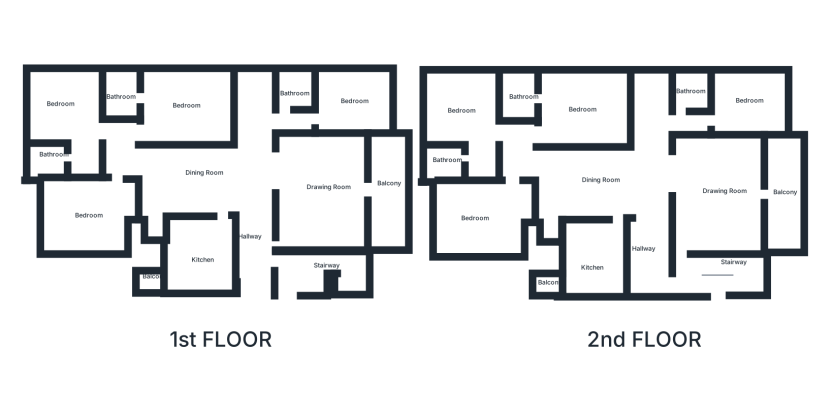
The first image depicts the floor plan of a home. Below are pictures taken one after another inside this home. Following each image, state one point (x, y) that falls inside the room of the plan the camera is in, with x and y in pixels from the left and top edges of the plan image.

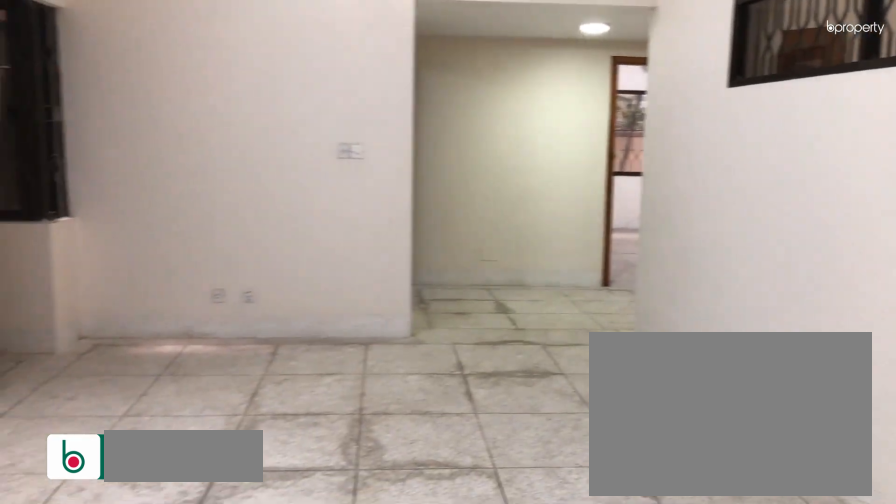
(228, 184)
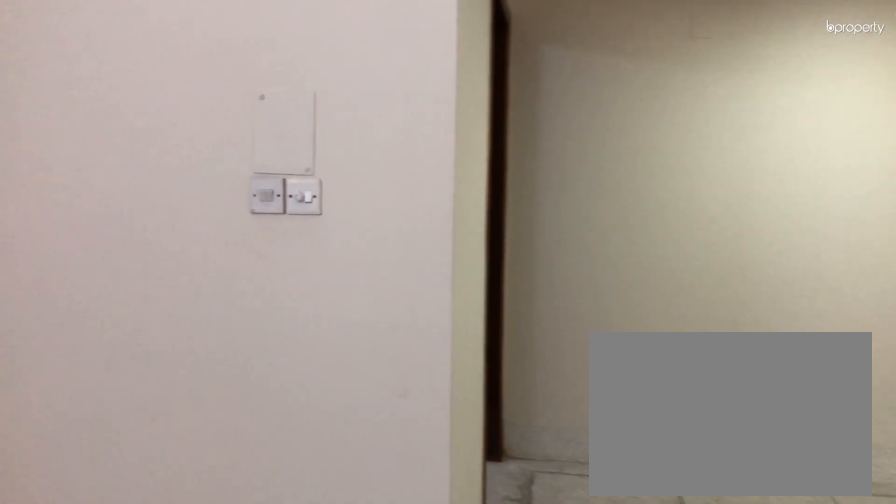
(182, 179)
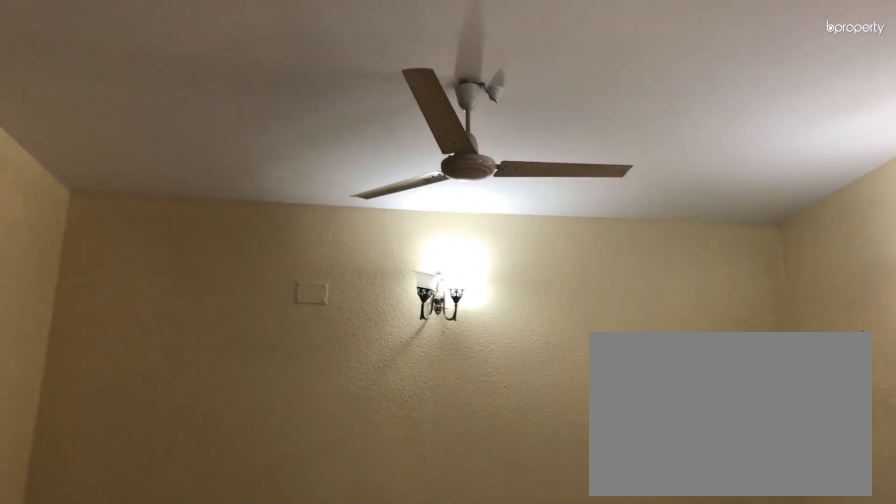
(338, 195)
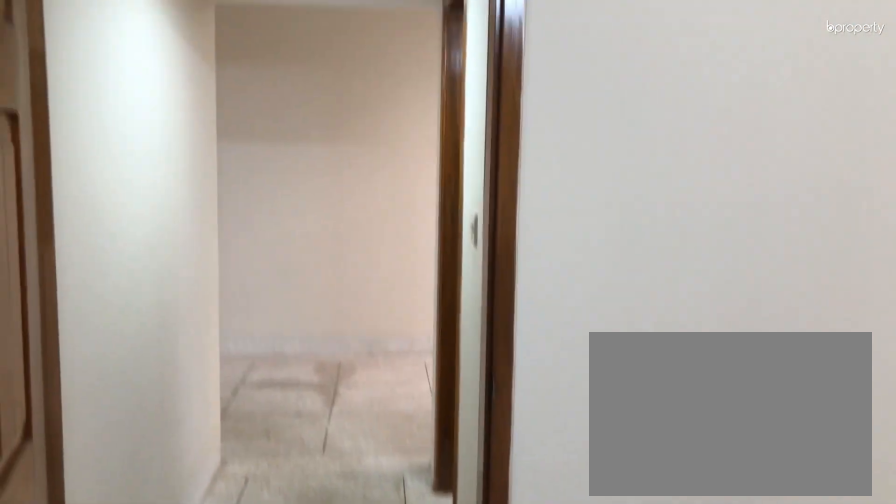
(355, 103)
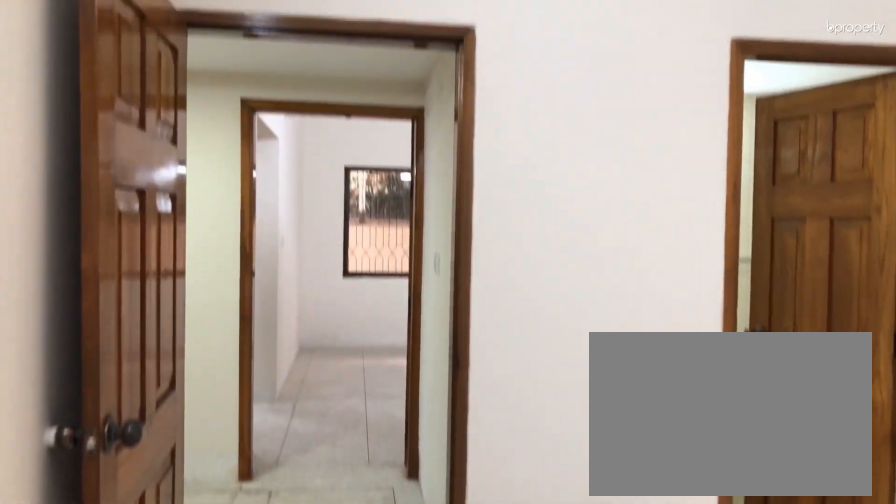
(179, 99)
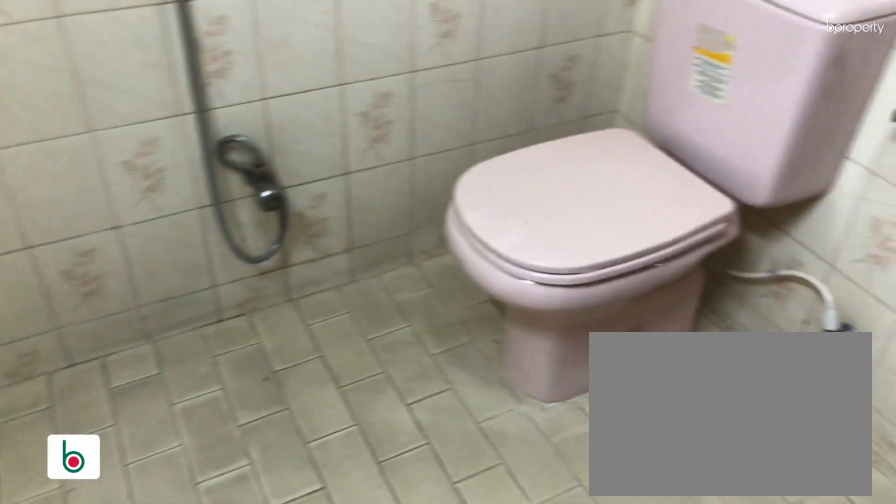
(124, 93)
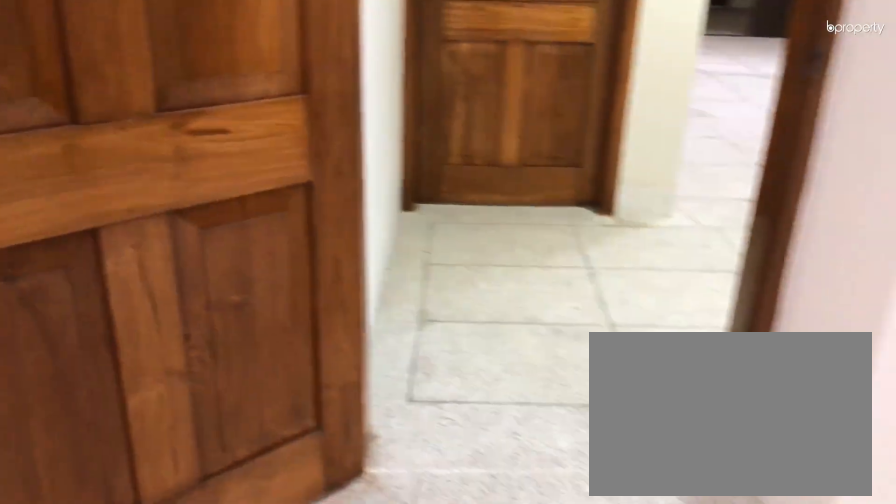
(74, 111)
